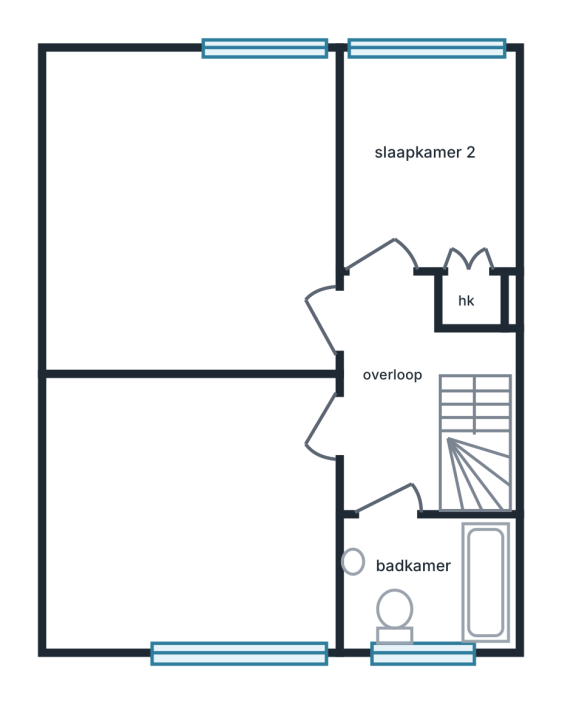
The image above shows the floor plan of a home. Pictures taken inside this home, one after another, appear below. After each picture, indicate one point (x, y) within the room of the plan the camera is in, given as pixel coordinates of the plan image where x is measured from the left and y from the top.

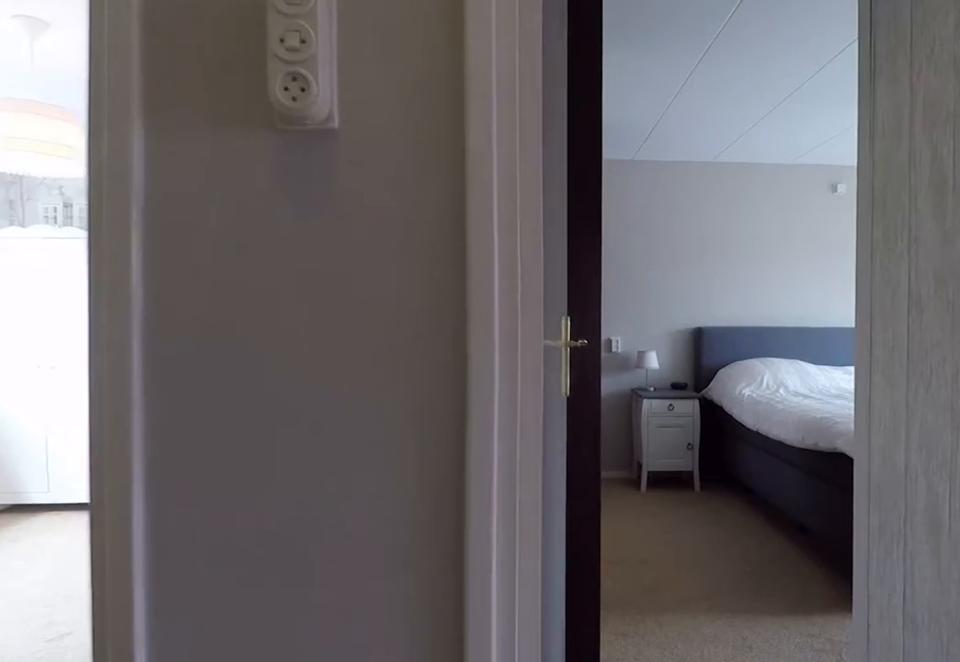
(399, 393)
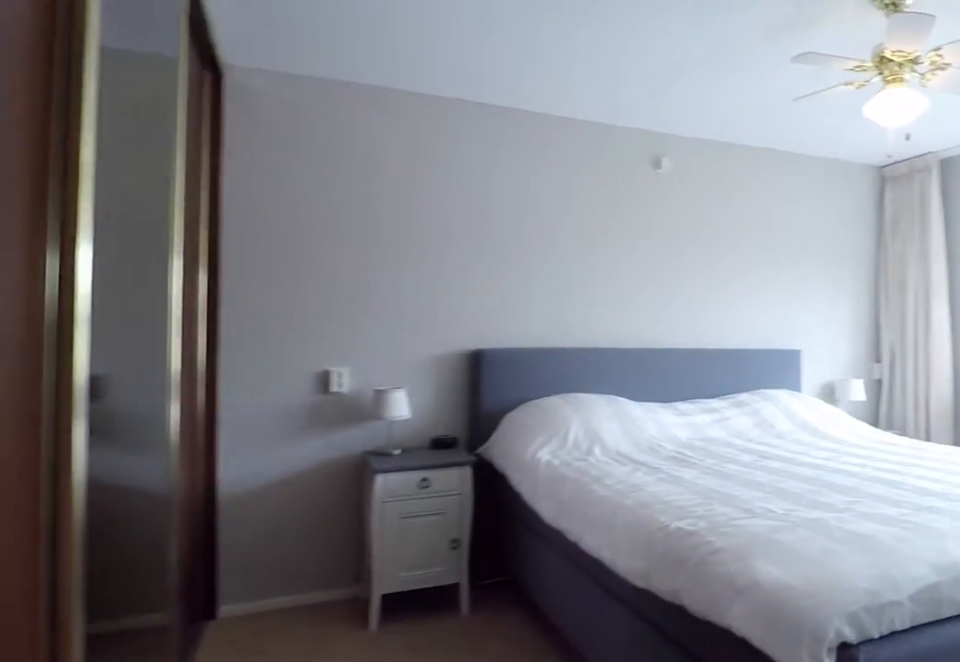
(192, 214)
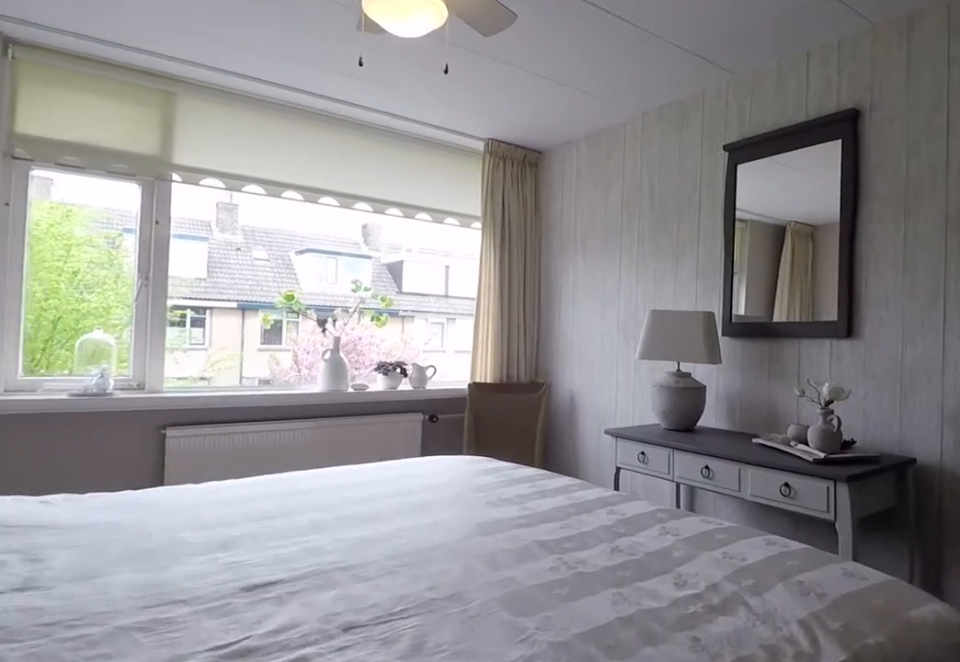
(192, 214)
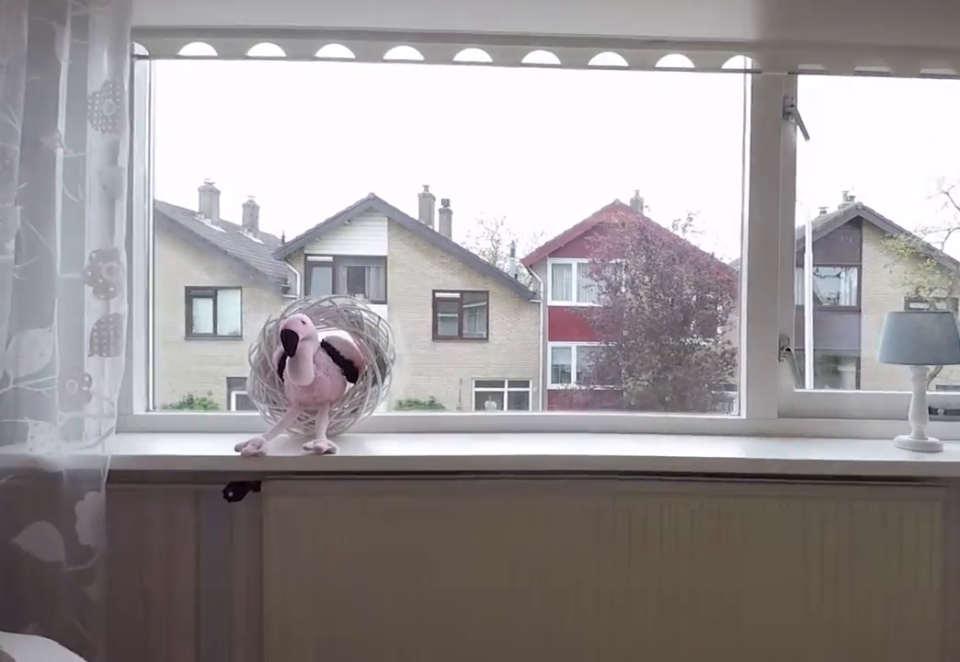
(63, 507)
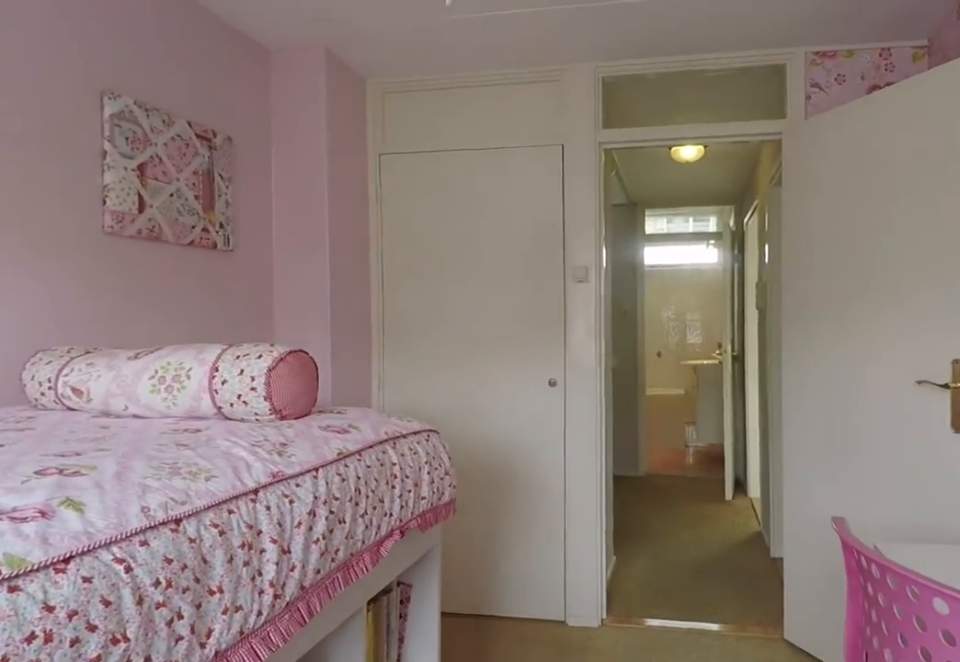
(428, 161)
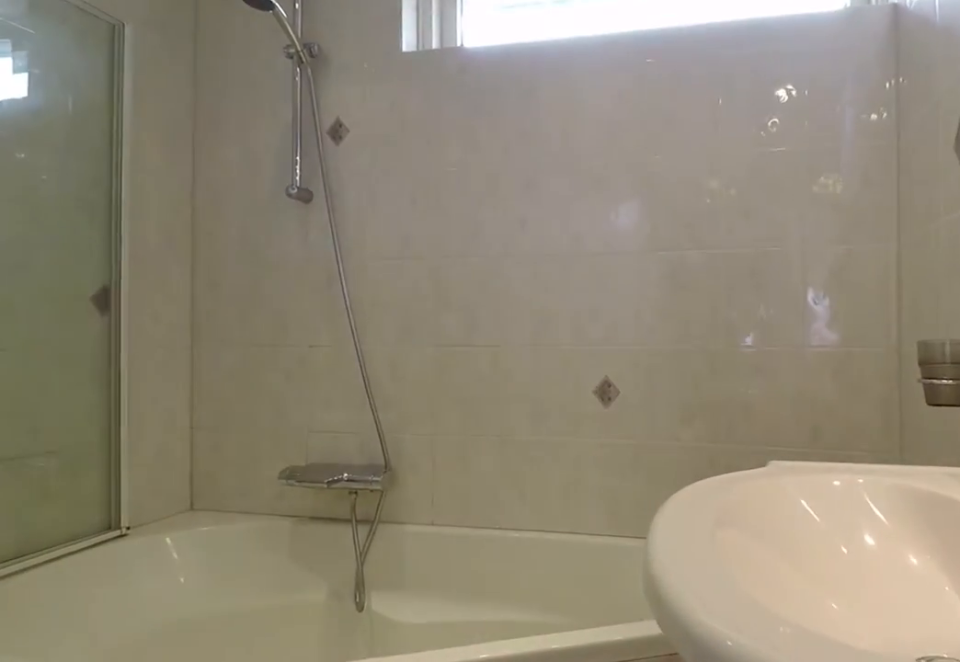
(425, 582)
